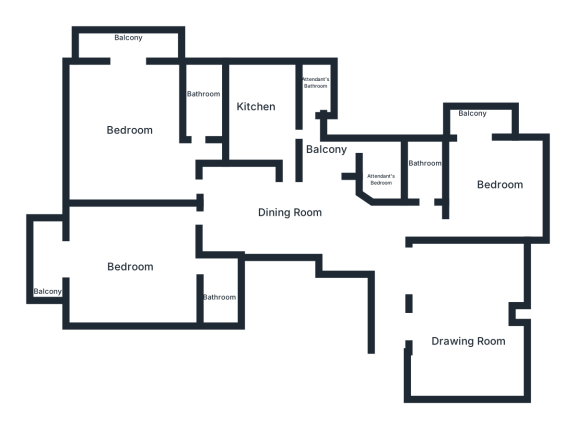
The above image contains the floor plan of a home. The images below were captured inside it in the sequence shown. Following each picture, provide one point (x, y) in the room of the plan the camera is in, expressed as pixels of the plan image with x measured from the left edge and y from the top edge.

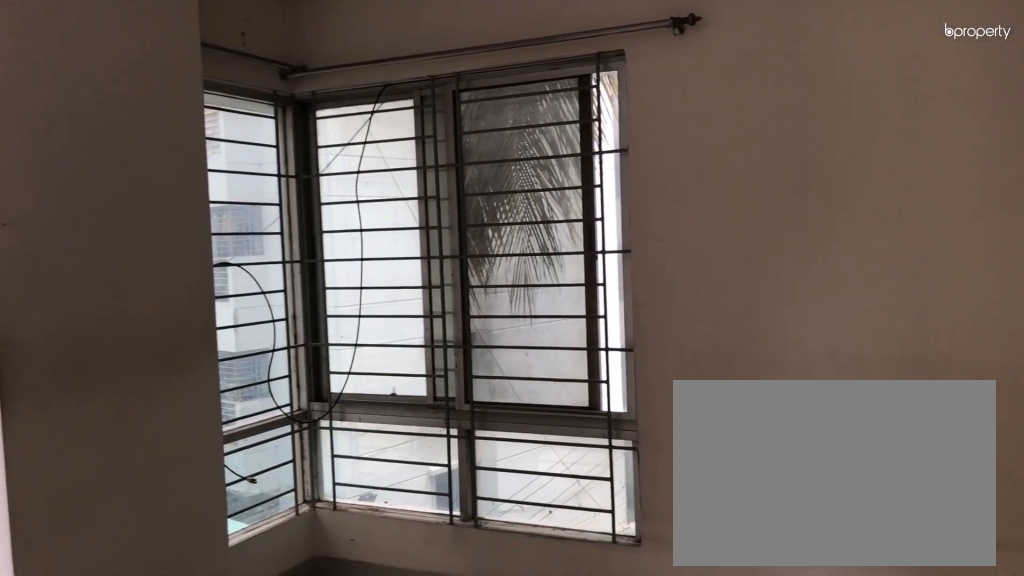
(493, 178)
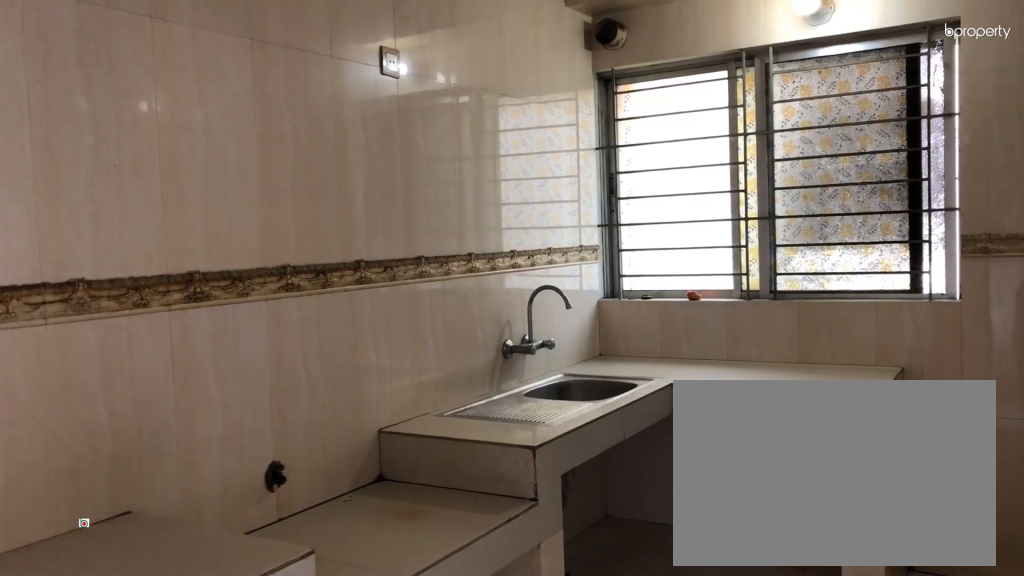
(255, 108)
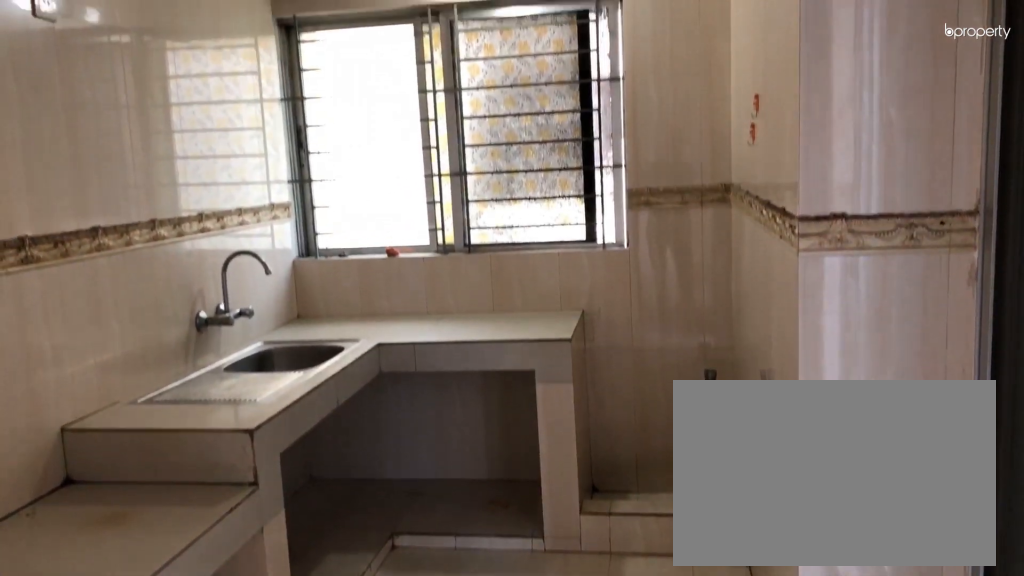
(255, 108)
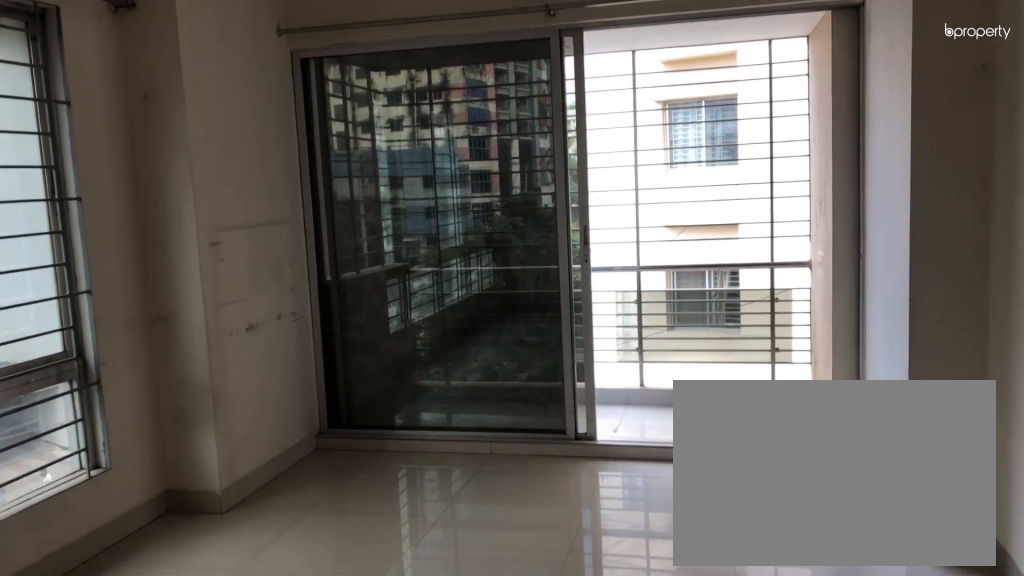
(128, 128)
